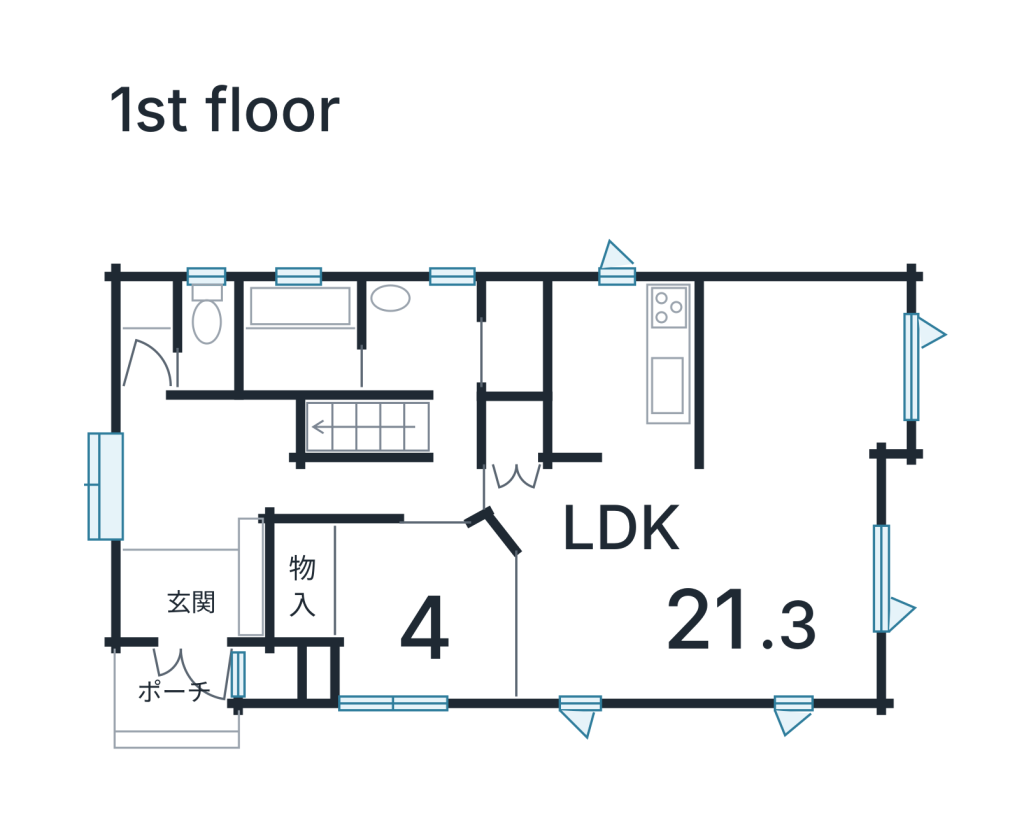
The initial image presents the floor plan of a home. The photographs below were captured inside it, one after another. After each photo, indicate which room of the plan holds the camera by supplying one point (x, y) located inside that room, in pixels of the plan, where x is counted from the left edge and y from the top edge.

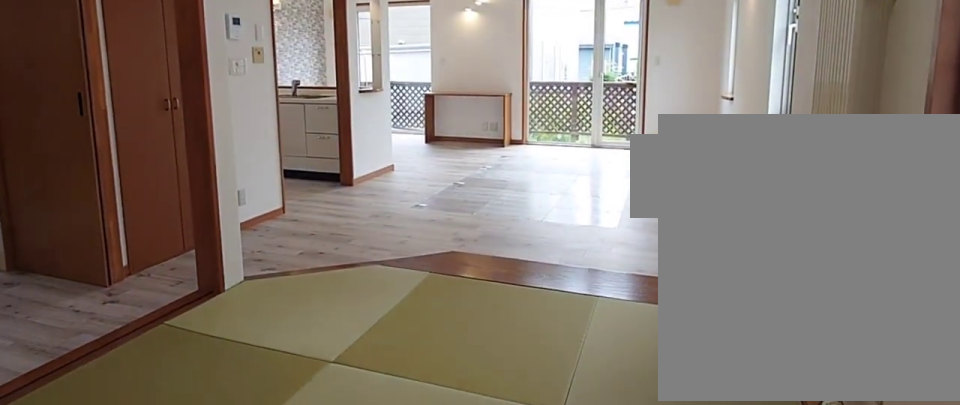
(422, 626)
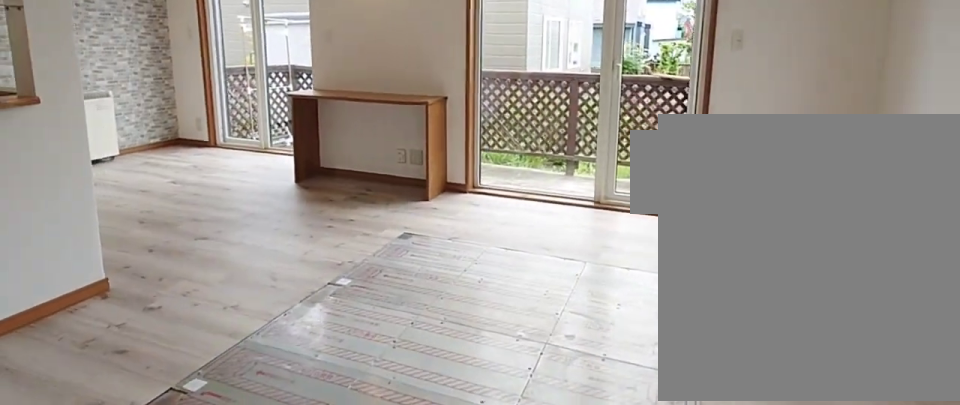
(710, 586)
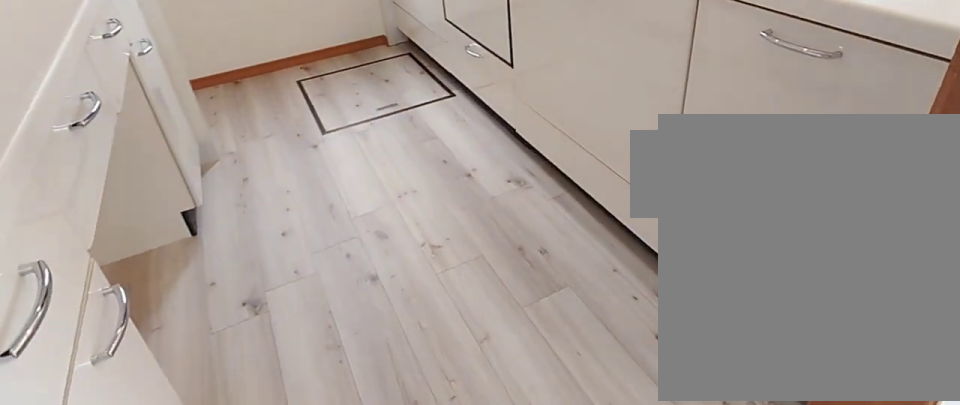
(603, 382)
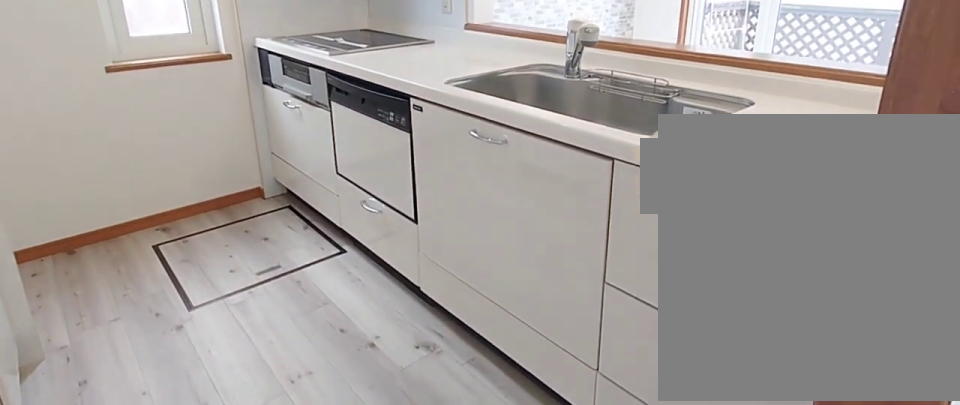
(603, 382)
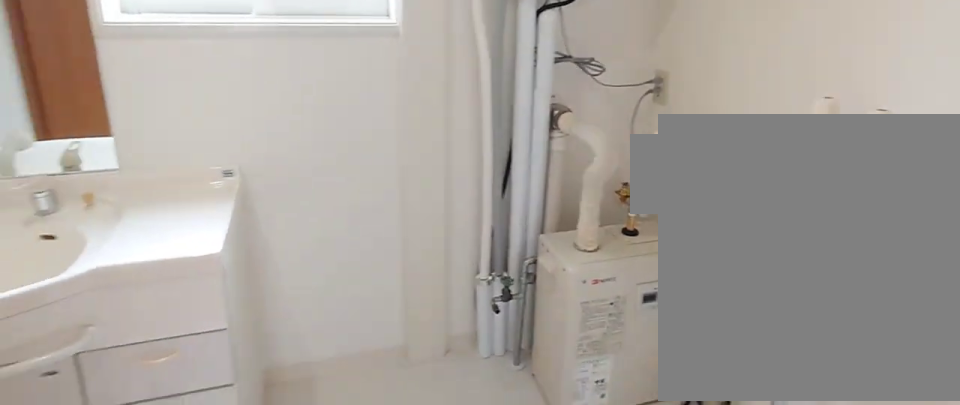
(424, 344)
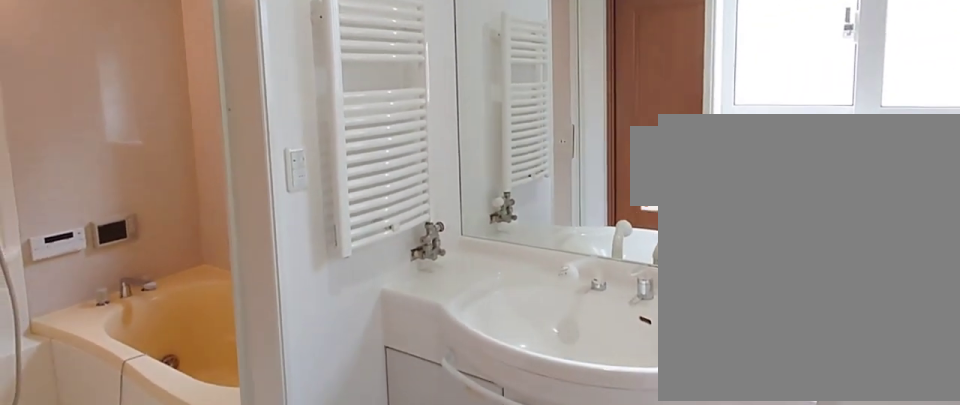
(424, 344)
